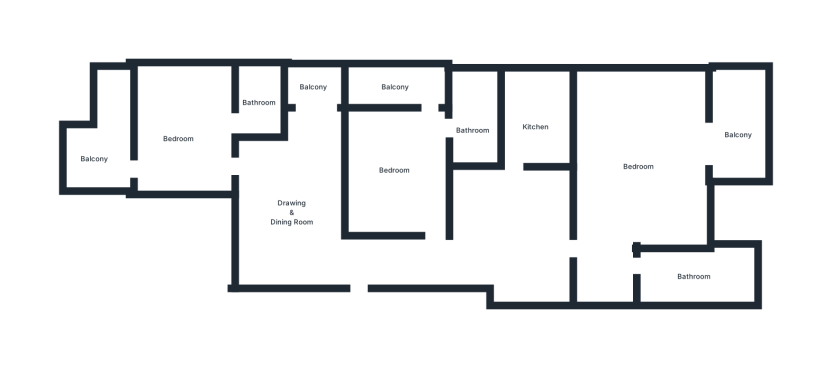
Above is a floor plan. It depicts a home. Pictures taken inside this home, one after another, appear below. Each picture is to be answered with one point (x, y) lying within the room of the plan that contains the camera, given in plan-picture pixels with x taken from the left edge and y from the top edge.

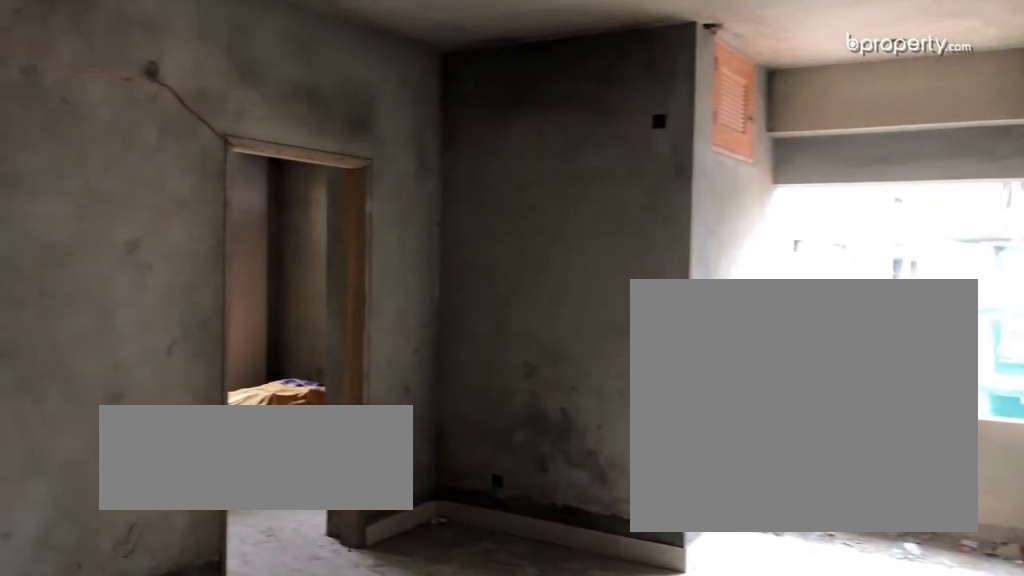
(308, 216)
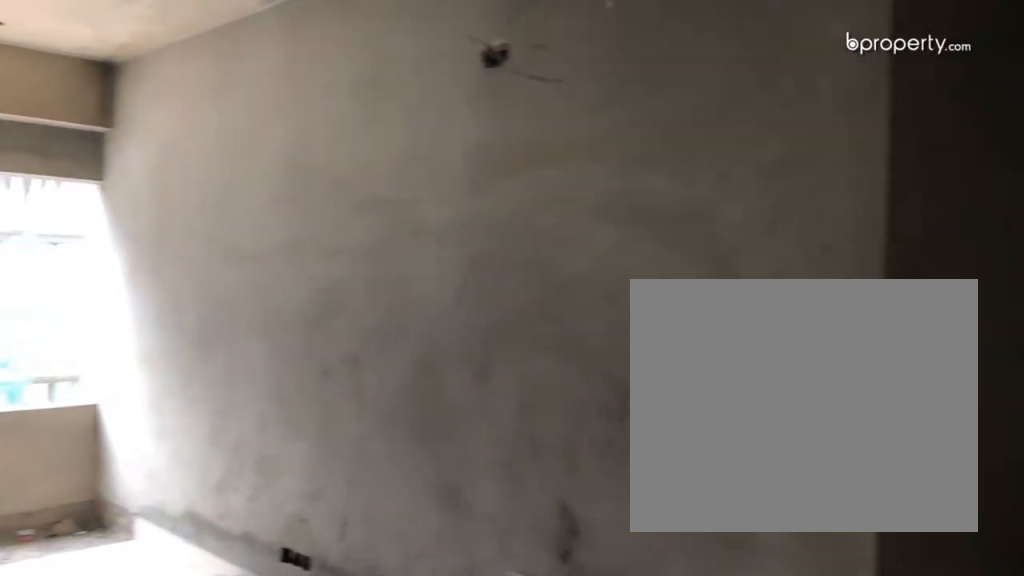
(308, 217)
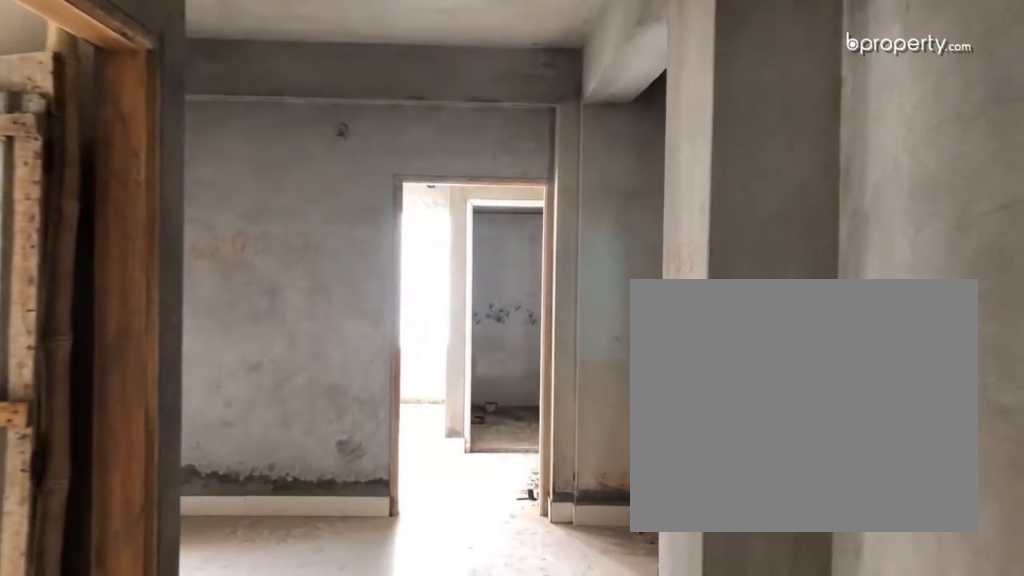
(450, 260)
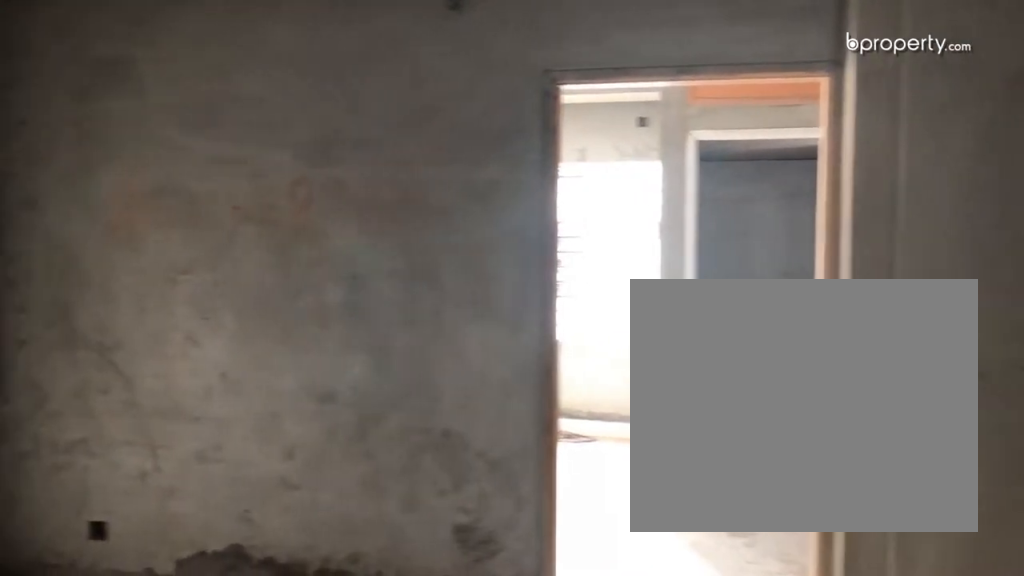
(517, 243)
